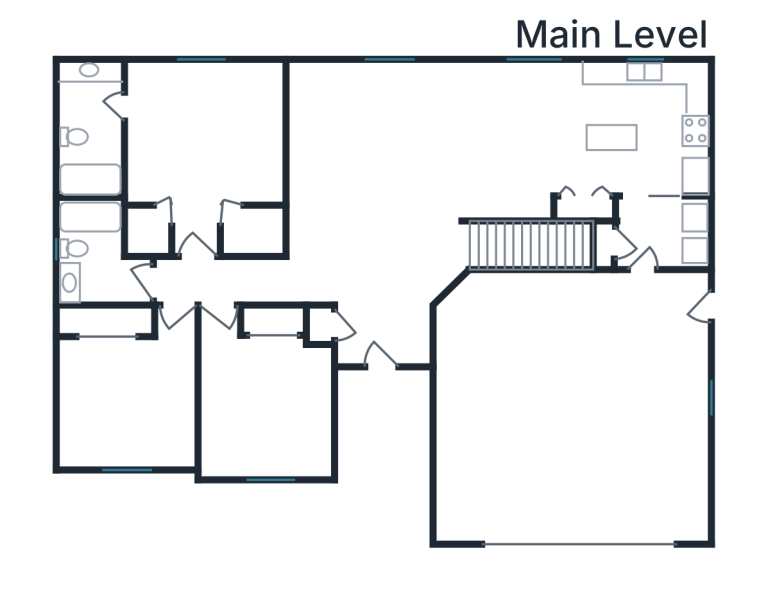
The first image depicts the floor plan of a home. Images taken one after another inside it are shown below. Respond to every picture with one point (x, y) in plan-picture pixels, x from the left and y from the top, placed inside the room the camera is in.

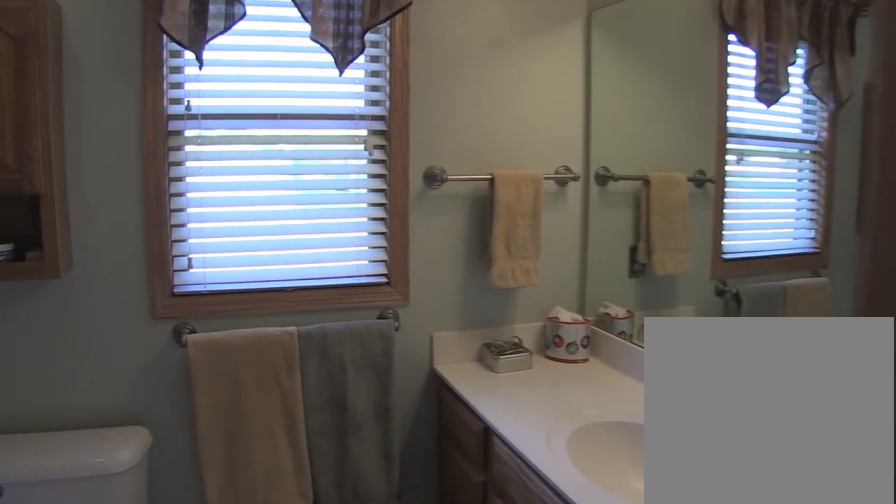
(93, 131)
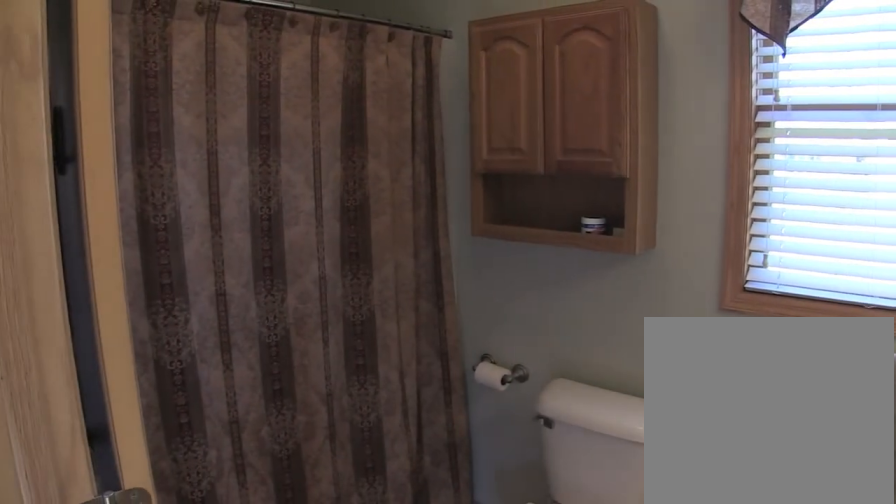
(93, 131)
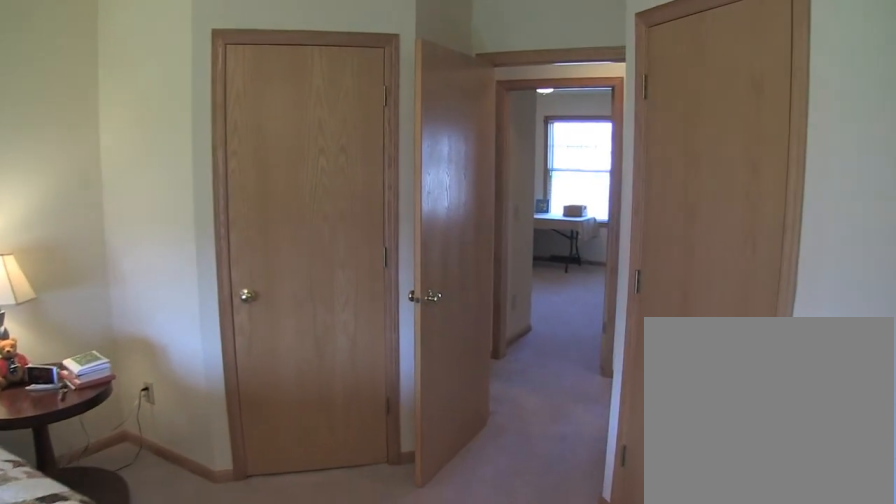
(204, 143)
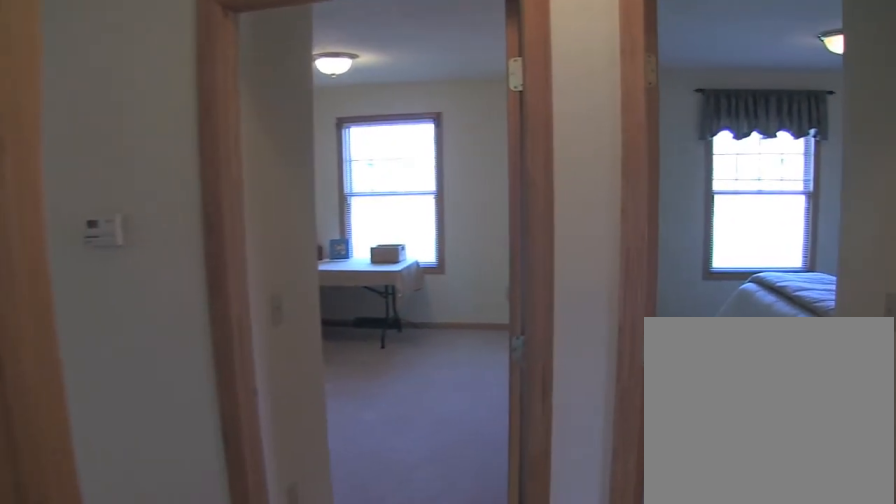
(221, 278)
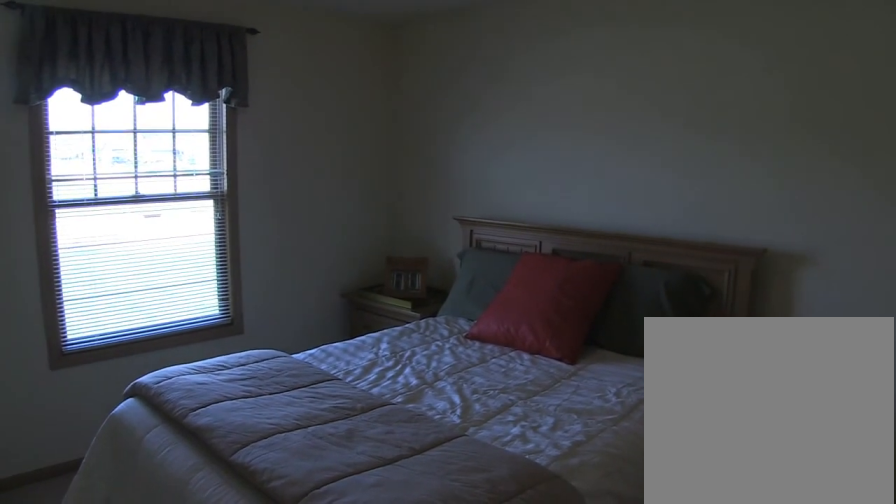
(132, 397)
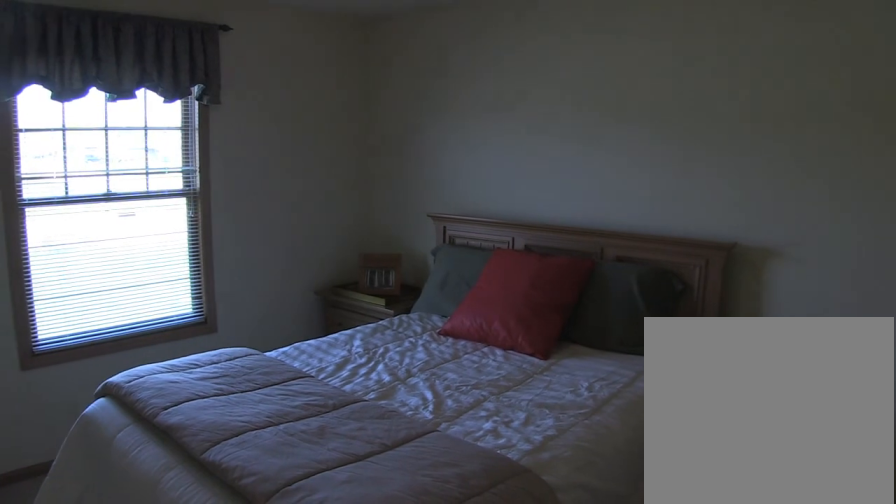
(132, 397)
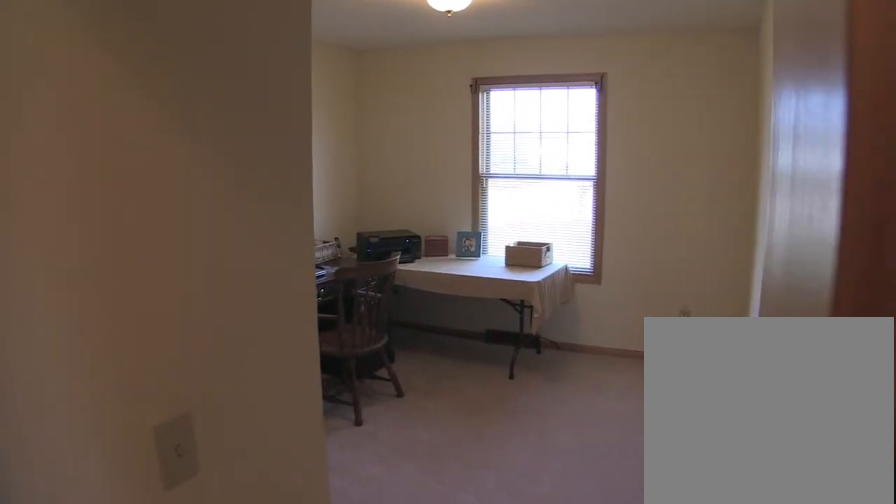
(264, 403)
